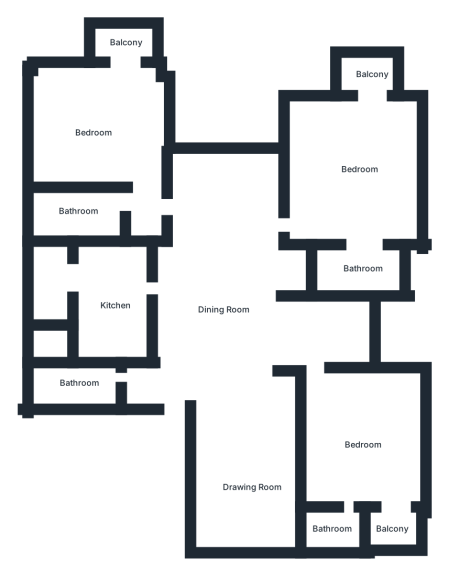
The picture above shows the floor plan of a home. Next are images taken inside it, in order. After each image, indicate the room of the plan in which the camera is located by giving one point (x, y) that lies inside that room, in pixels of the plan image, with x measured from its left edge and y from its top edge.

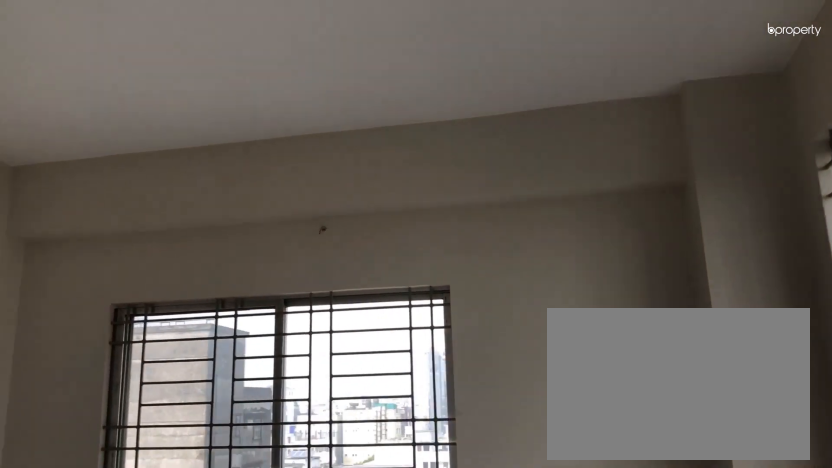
(101, 138)
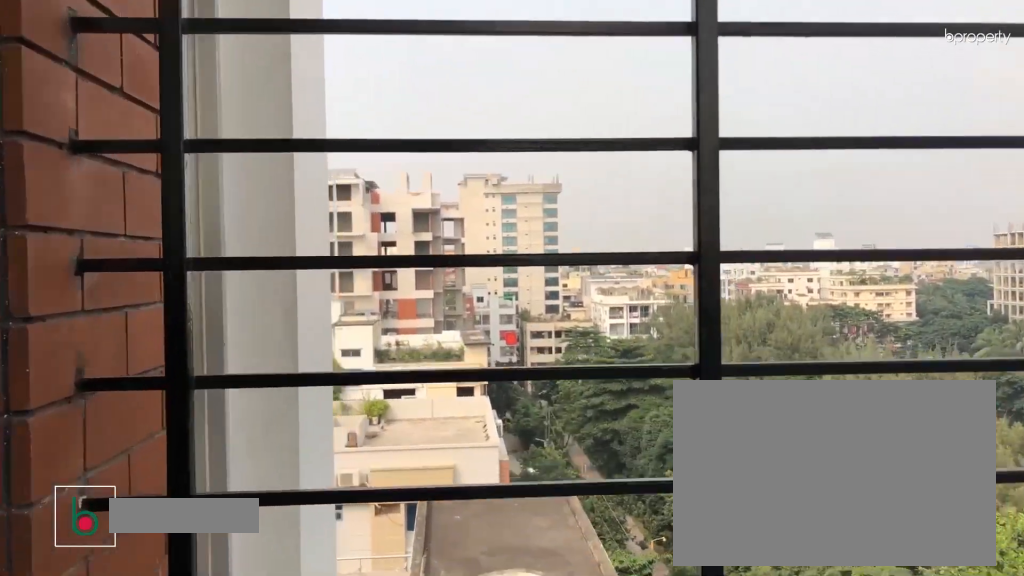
(124, 47)
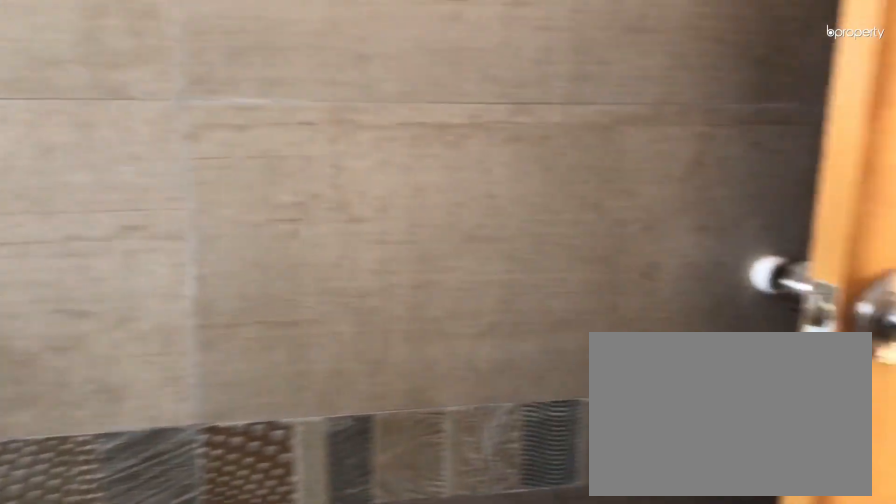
(76, 209)
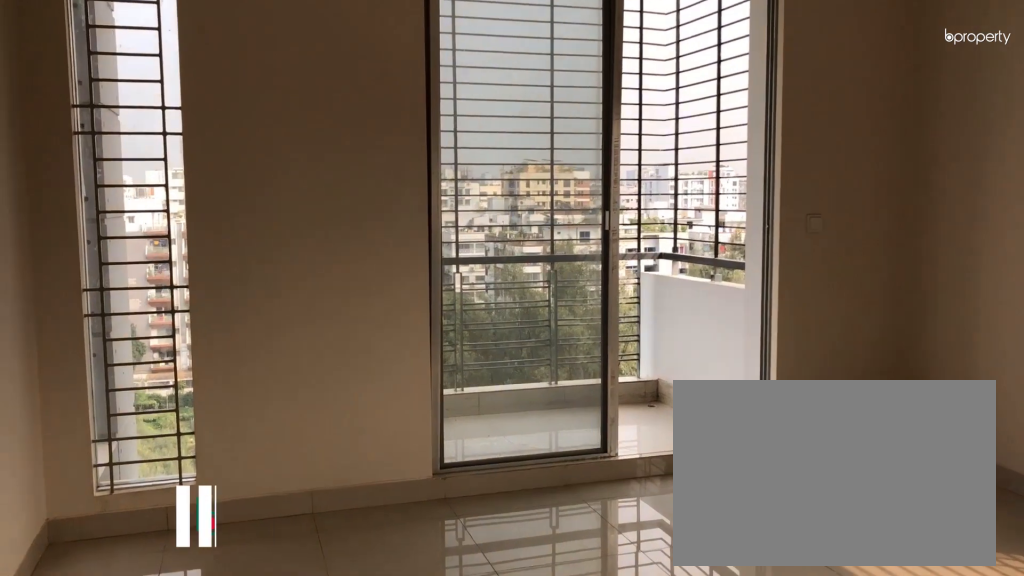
(360, 166)
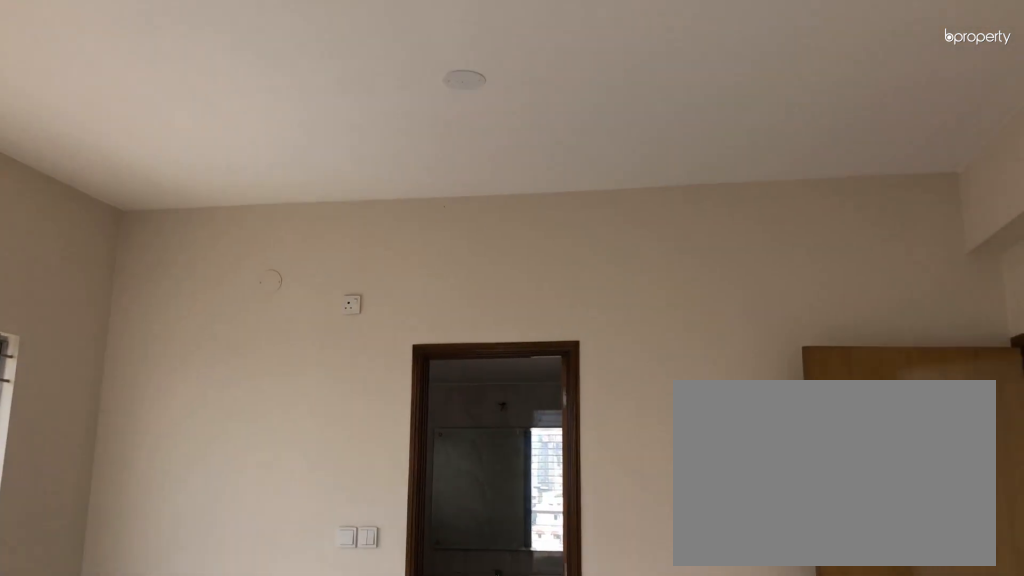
(360, 166)
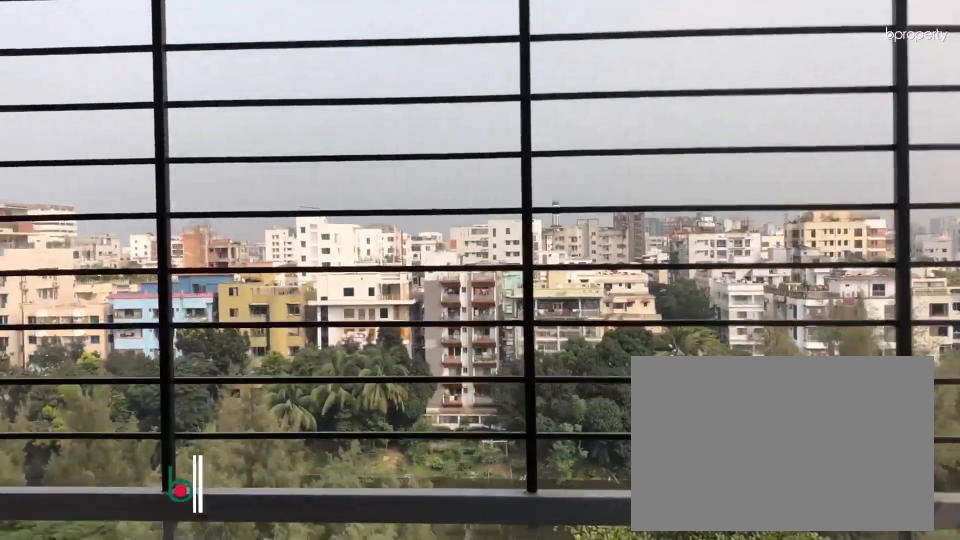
(368, 70)
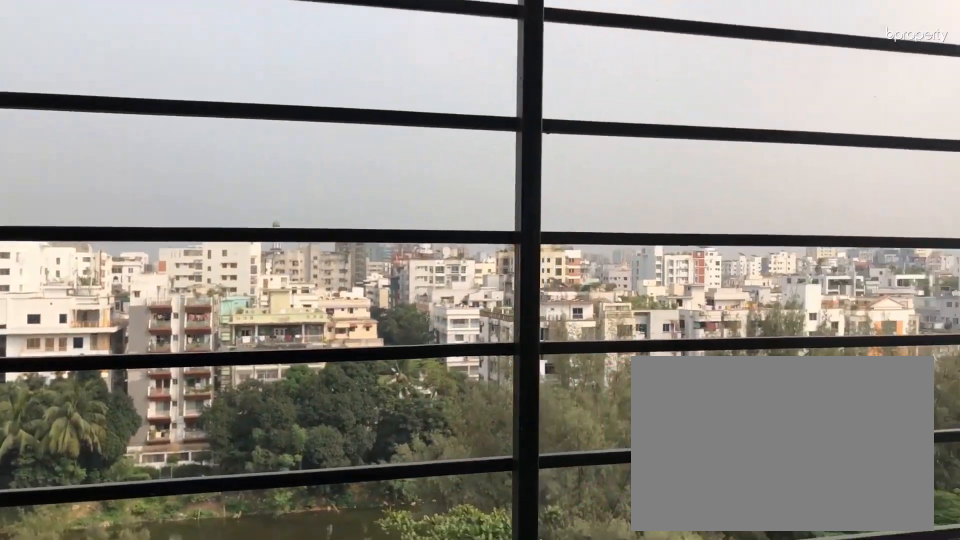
(368, 69)
